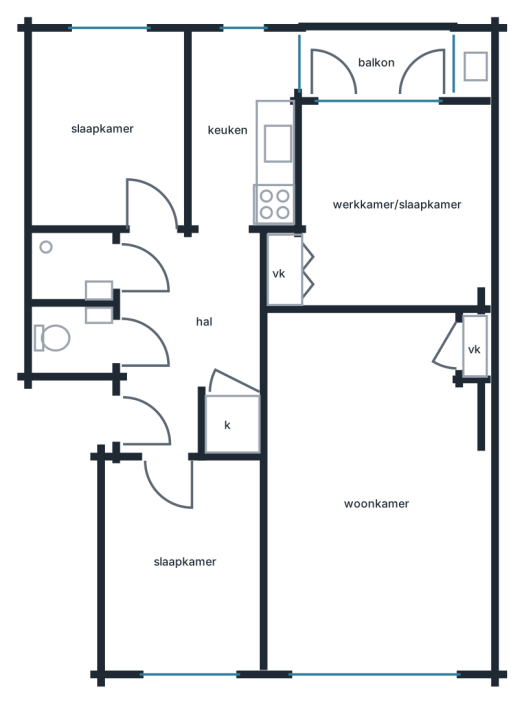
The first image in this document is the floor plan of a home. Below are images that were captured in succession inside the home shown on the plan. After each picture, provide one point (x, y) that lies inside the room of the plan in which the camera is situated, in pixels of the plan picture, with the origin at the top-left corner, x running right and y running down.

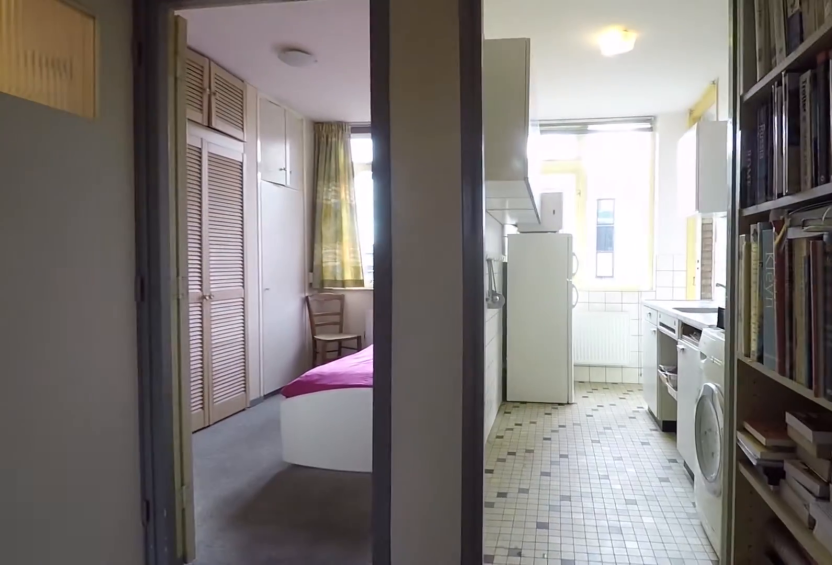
(184, 331)
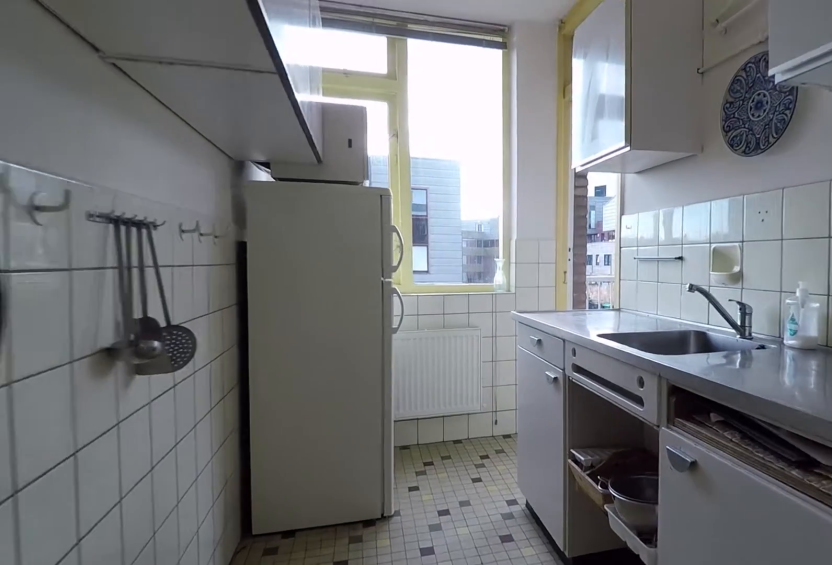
(249, 146)
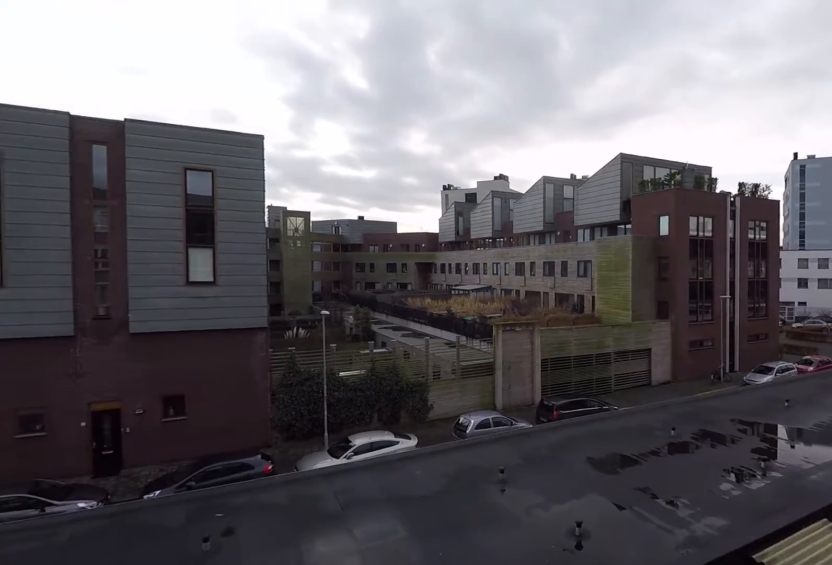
(376, 60)
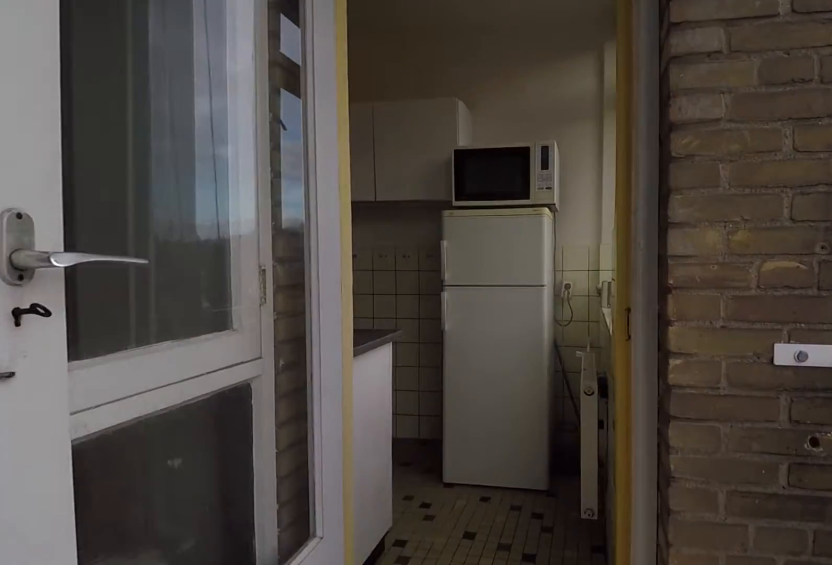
(376, 60)
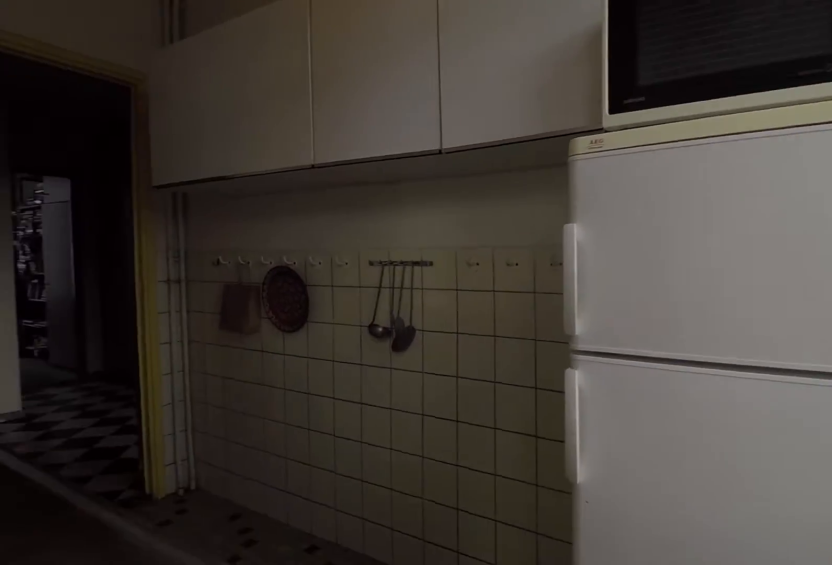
(244, 132)
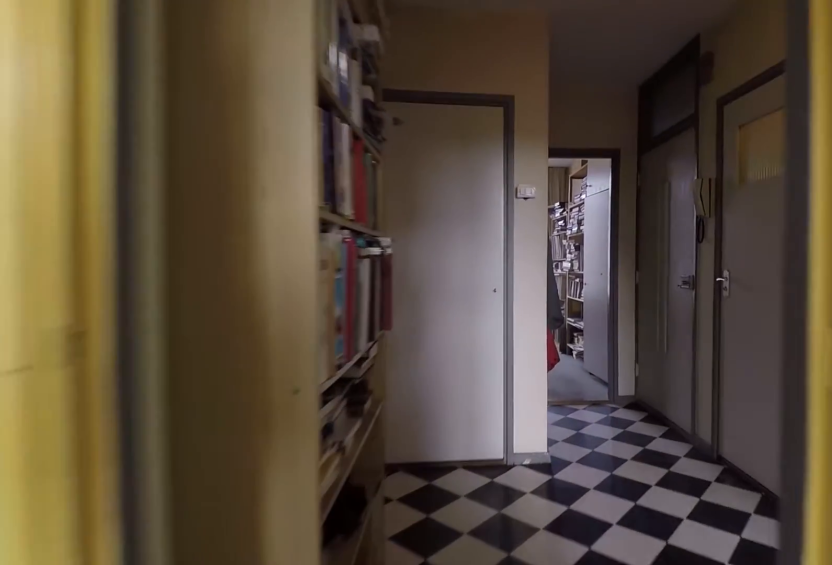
(244, 132)
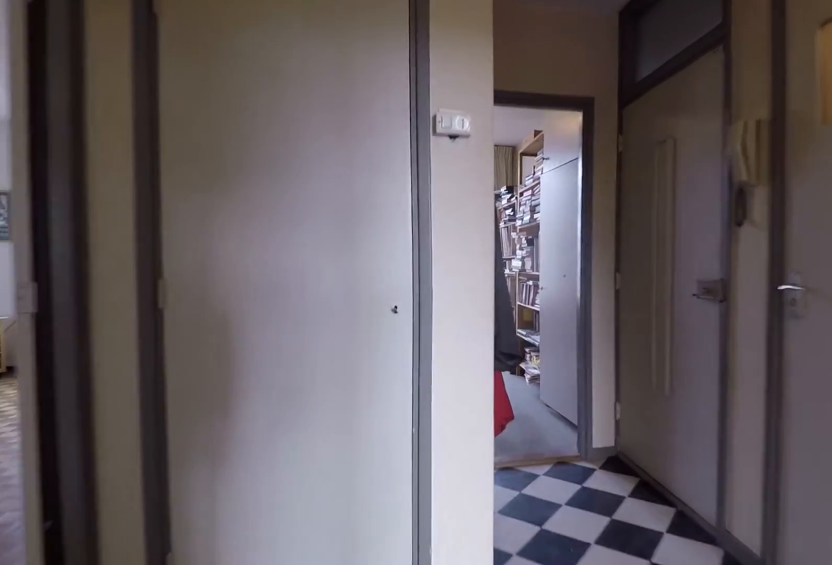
(182, 331)
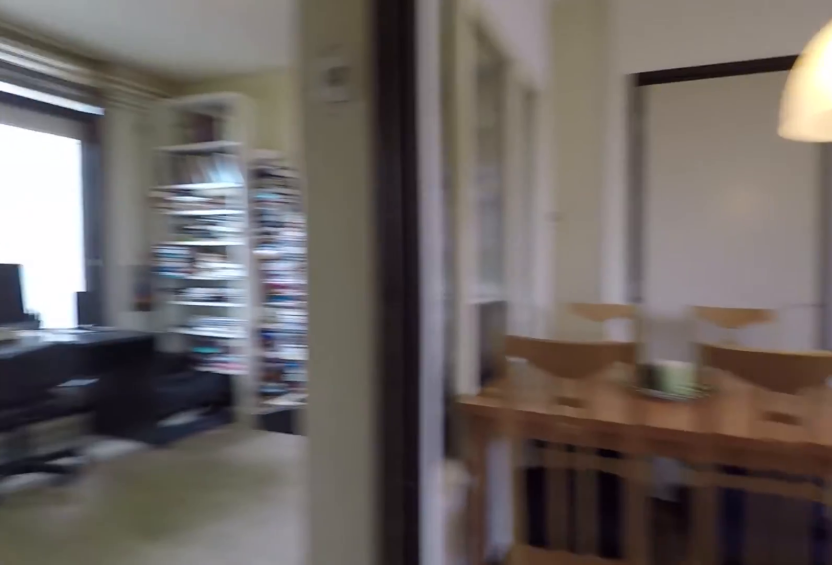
(373, 495)
